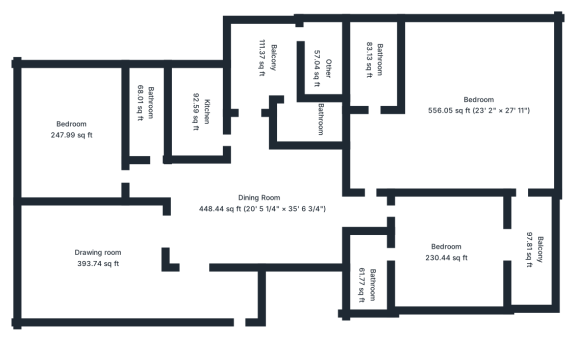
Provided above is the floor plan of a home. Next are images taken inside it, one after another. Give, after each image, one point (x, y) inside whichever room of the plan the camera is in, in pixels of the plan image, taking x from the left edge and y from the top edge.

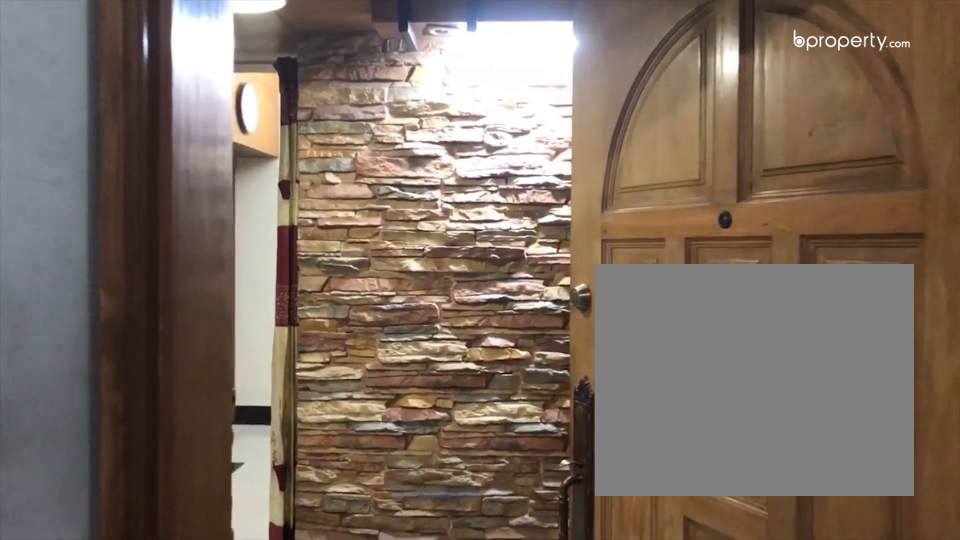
(168, 278)
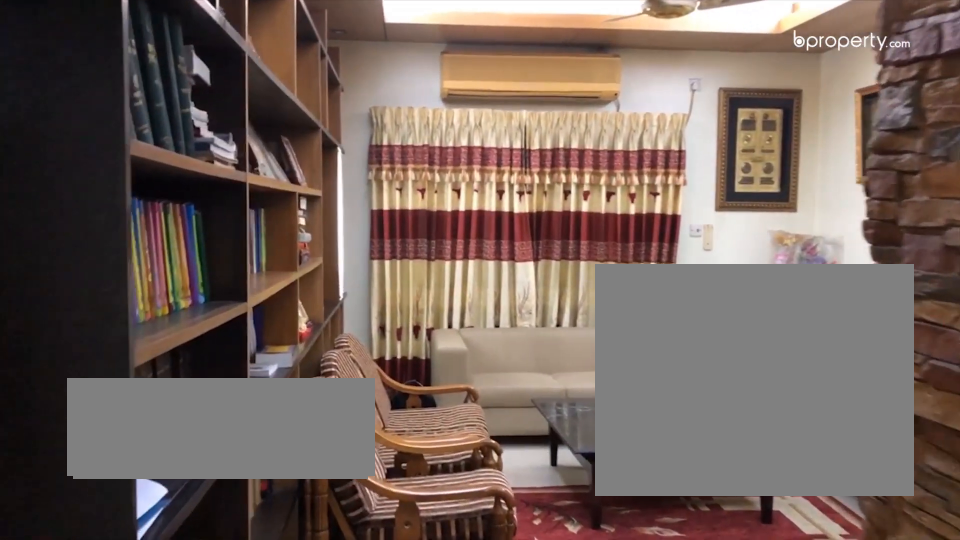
(100, 266)
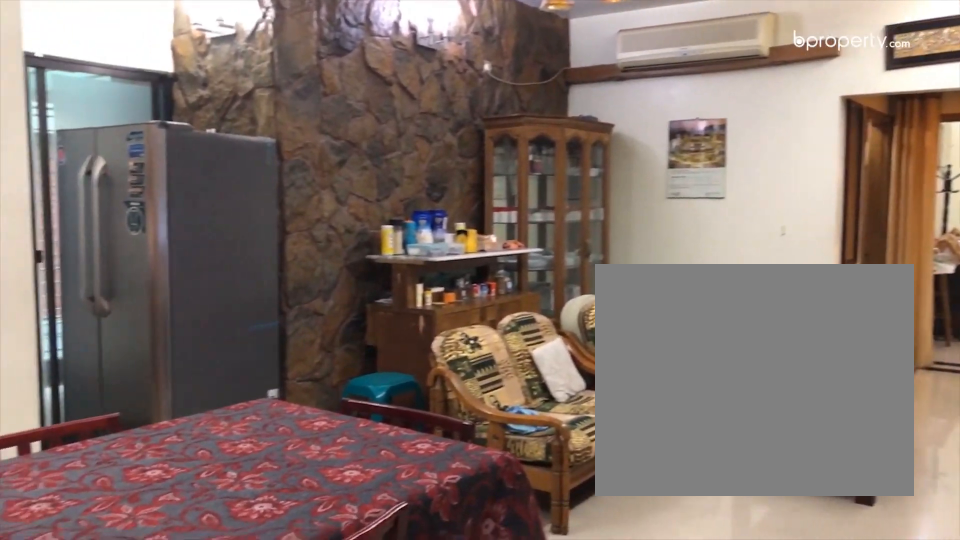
(259, 206)
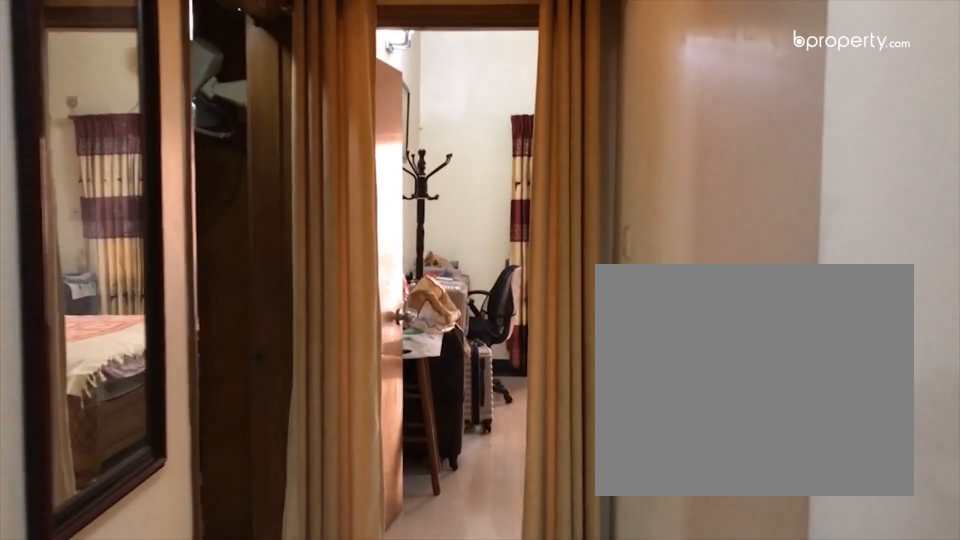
(479, 107)
